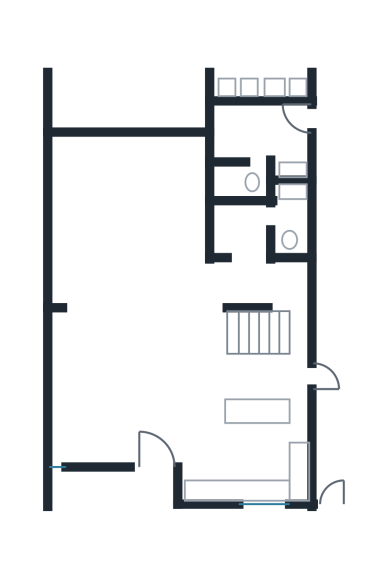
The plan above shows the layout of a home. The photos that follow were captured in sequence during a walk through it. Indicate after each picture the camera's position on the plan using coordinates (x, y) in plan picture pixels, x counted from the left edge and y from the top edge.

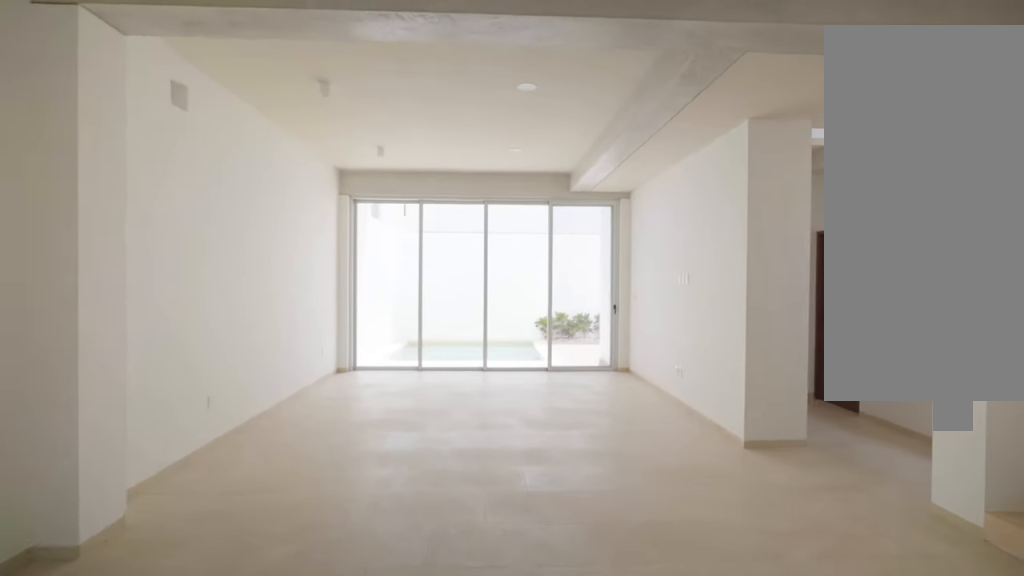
(141, 451)
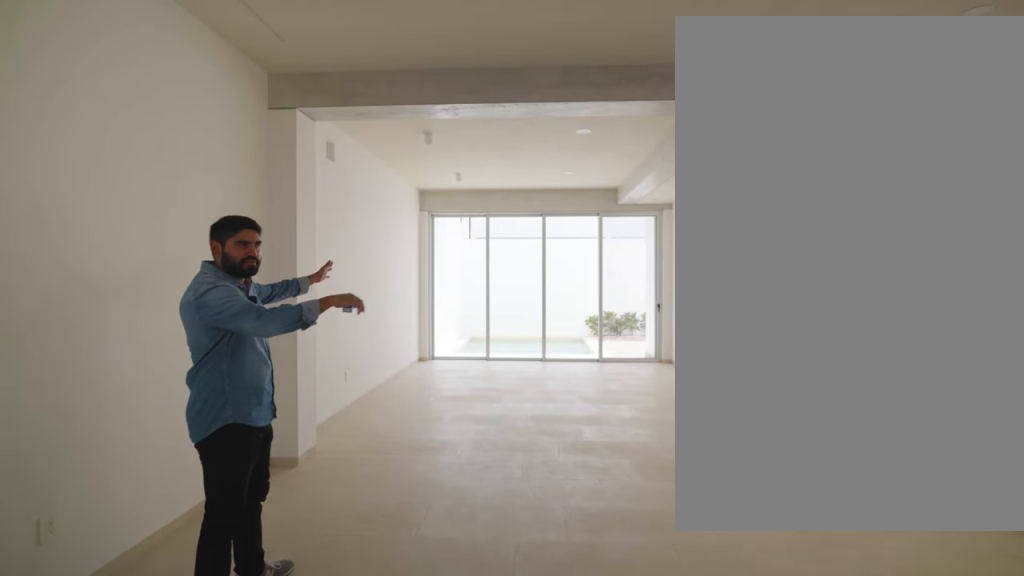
(87, 440)
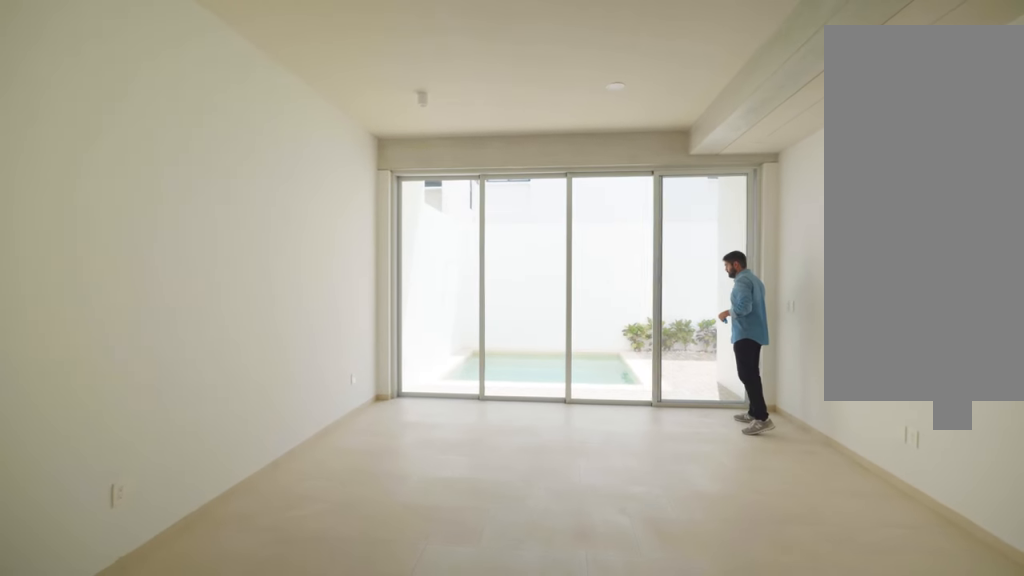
(104, 316)
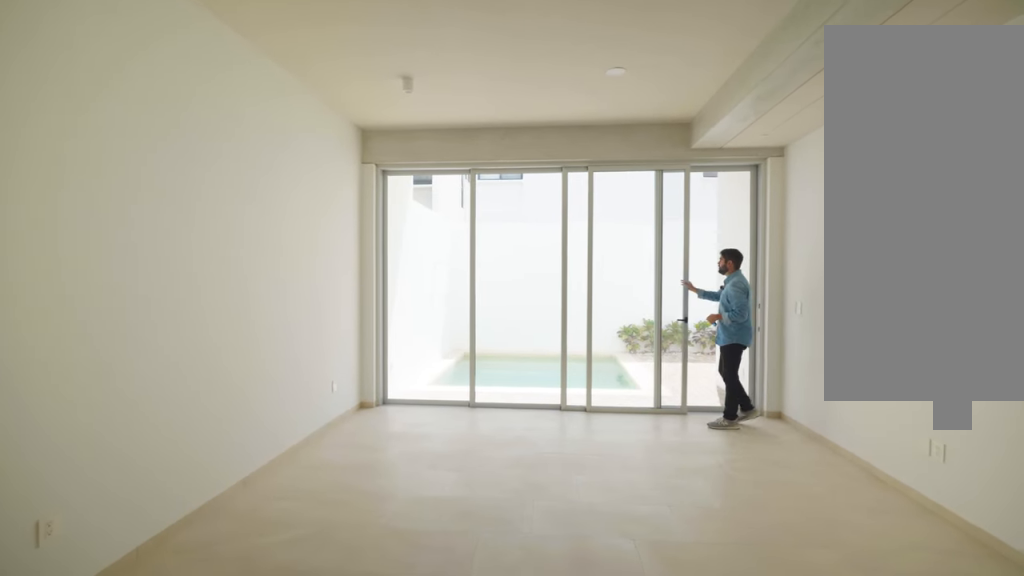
(104, 316)
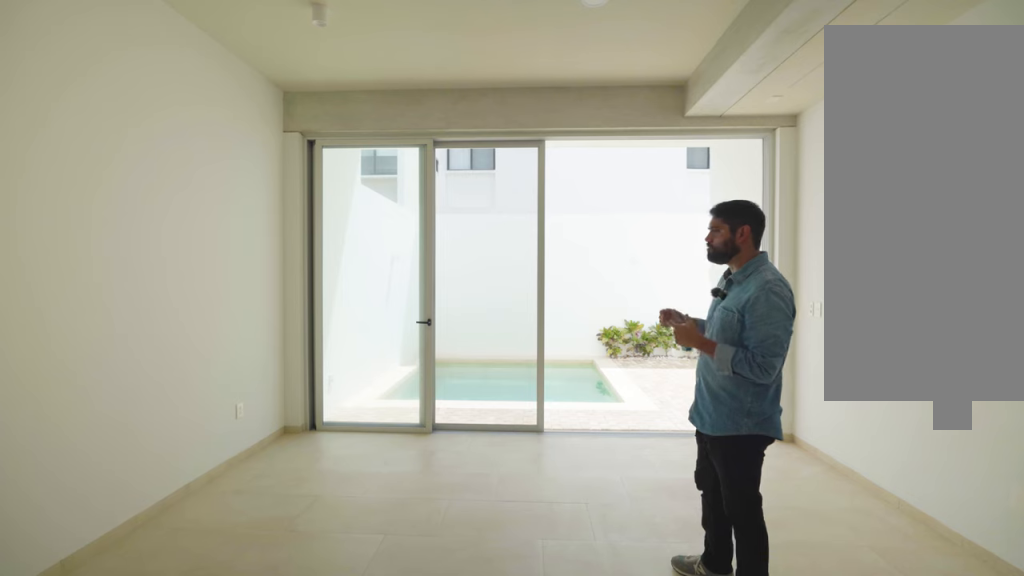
(126, 238)
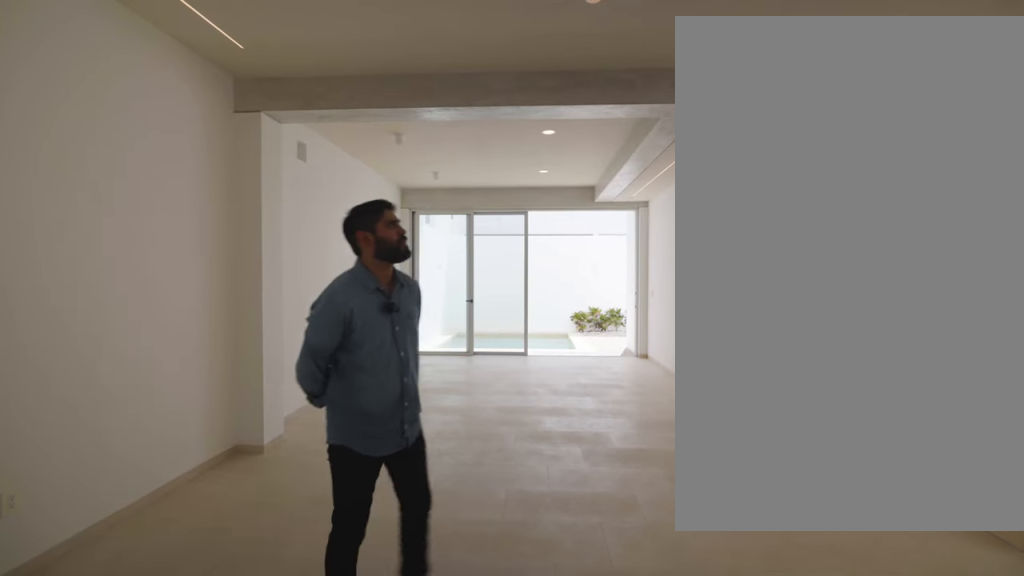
(127, 381)
